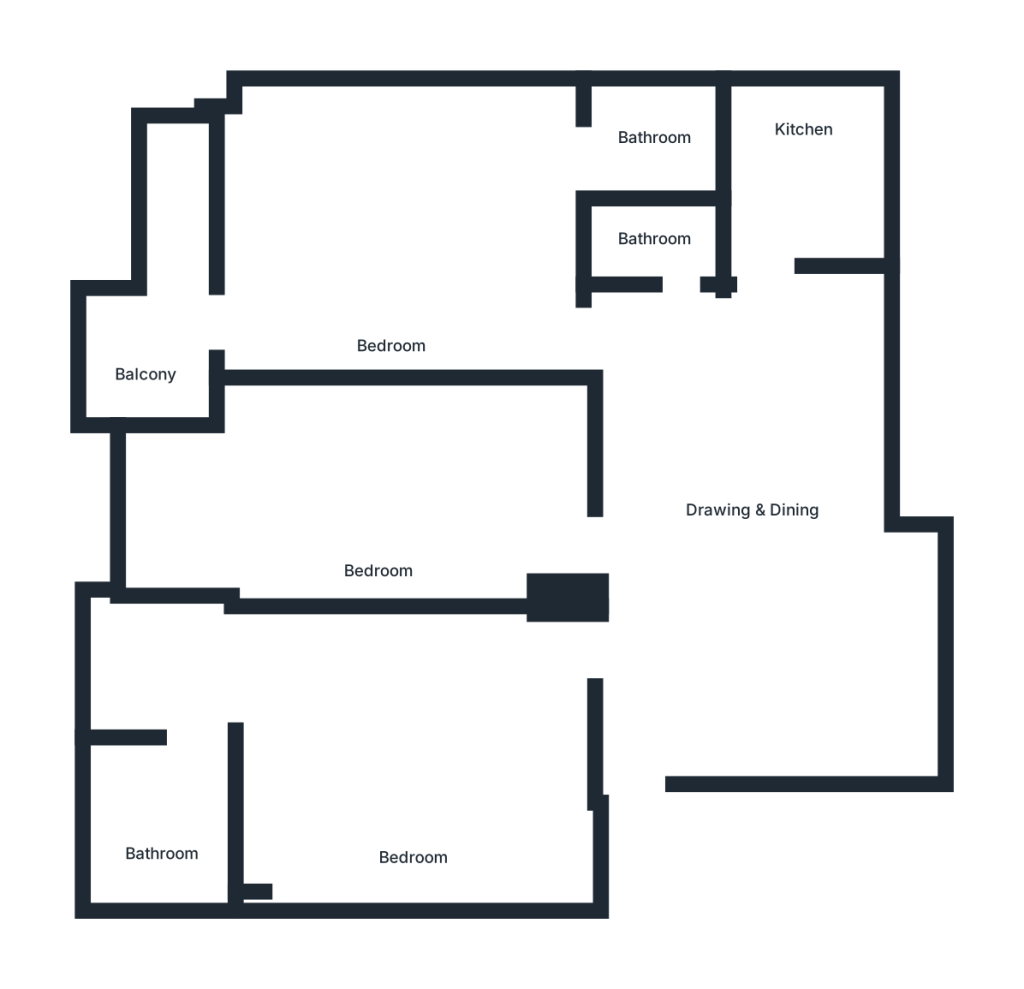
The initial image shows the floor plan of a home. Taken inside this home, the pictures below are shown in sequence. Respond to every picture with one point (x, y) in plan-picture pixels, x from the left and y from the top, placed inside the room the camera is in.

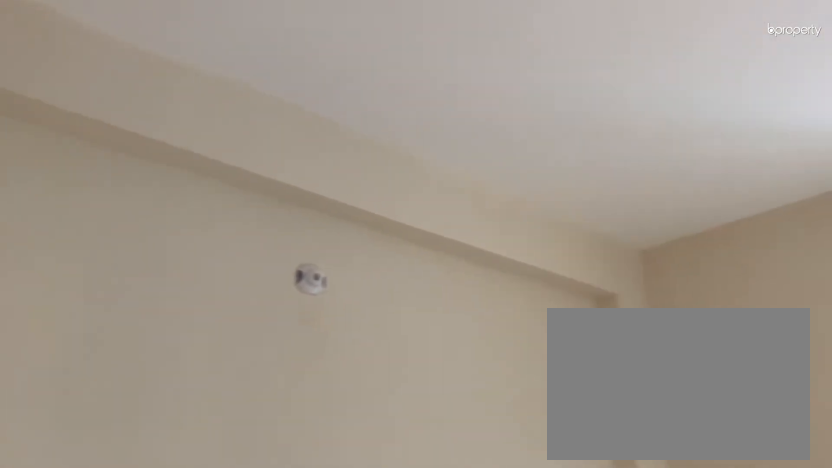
(413, 757)
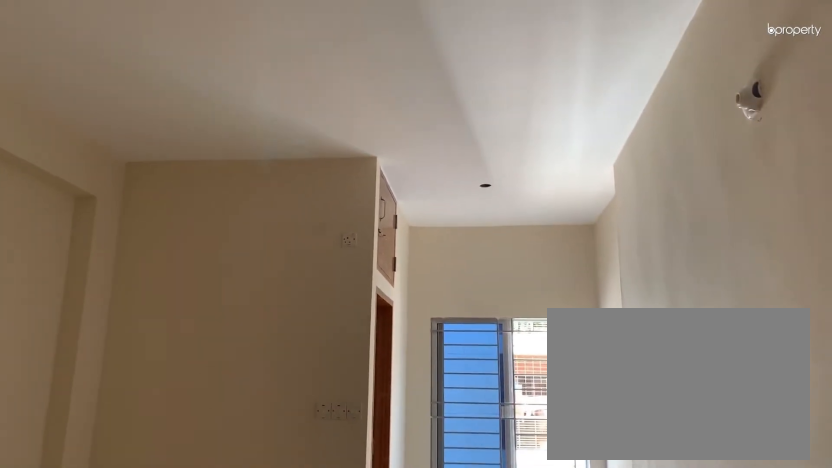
(413, 757)
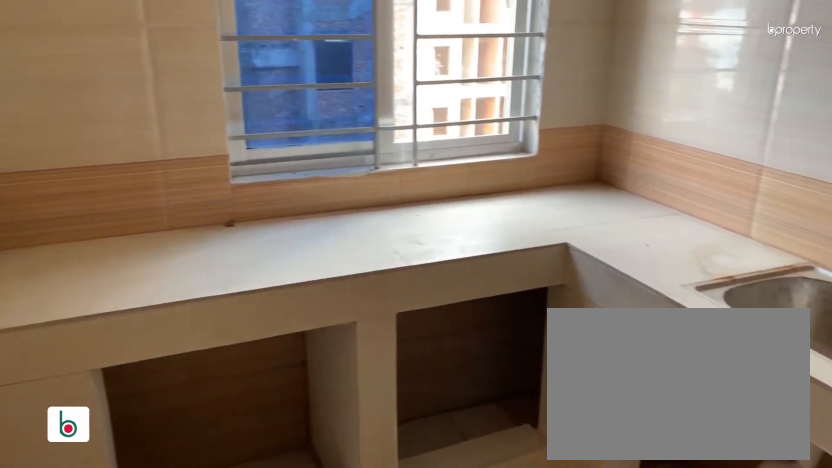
(804, 142)
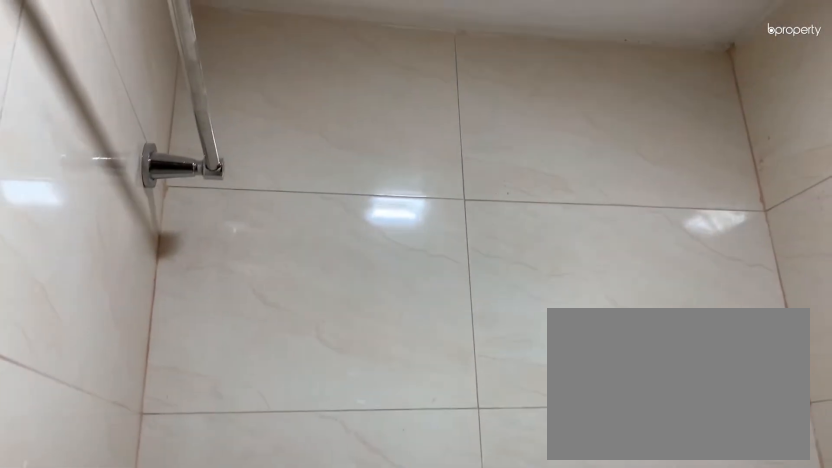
(652, 238)
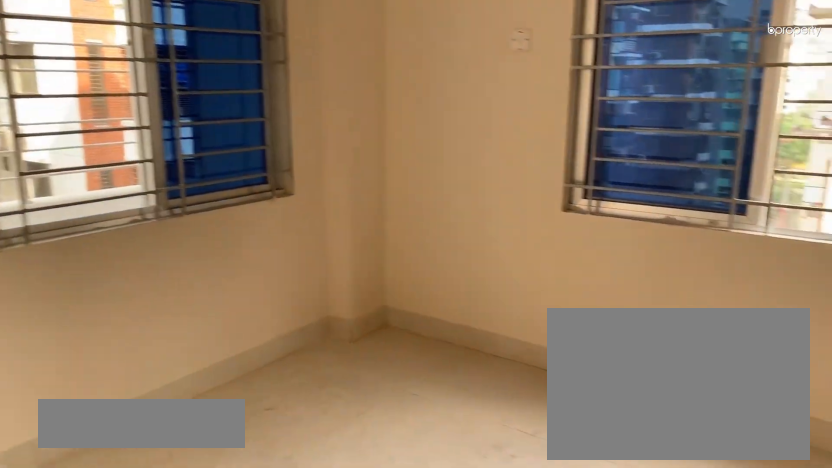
(391, 247)
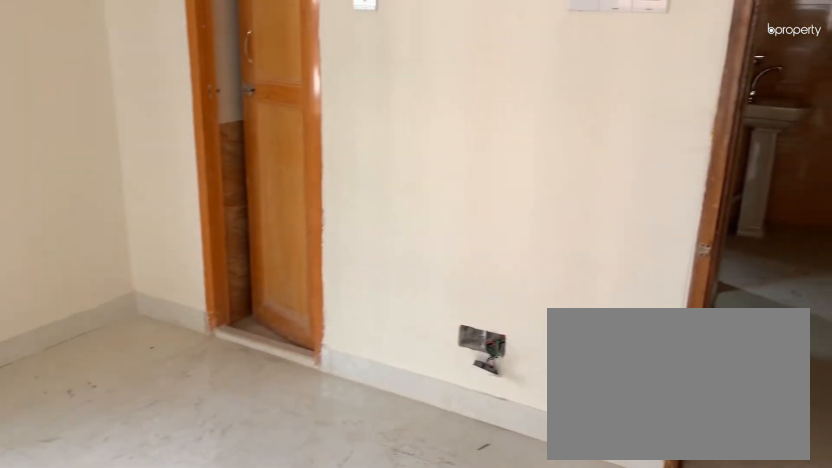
(391, 247)
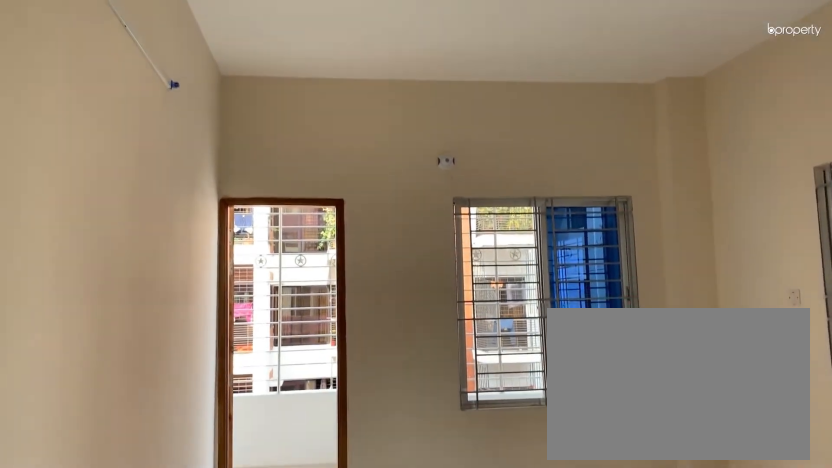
(392, 247)
